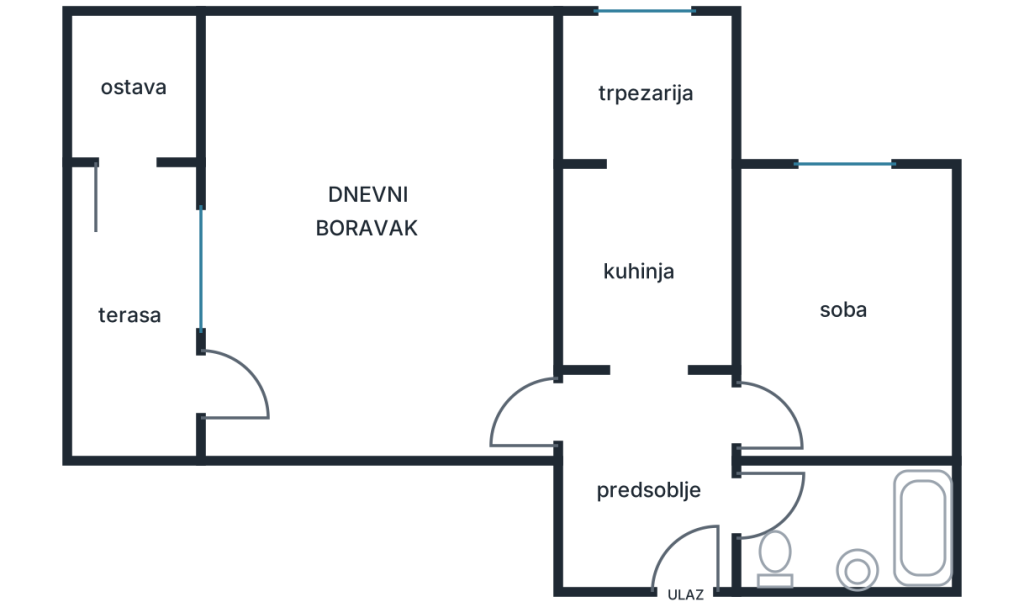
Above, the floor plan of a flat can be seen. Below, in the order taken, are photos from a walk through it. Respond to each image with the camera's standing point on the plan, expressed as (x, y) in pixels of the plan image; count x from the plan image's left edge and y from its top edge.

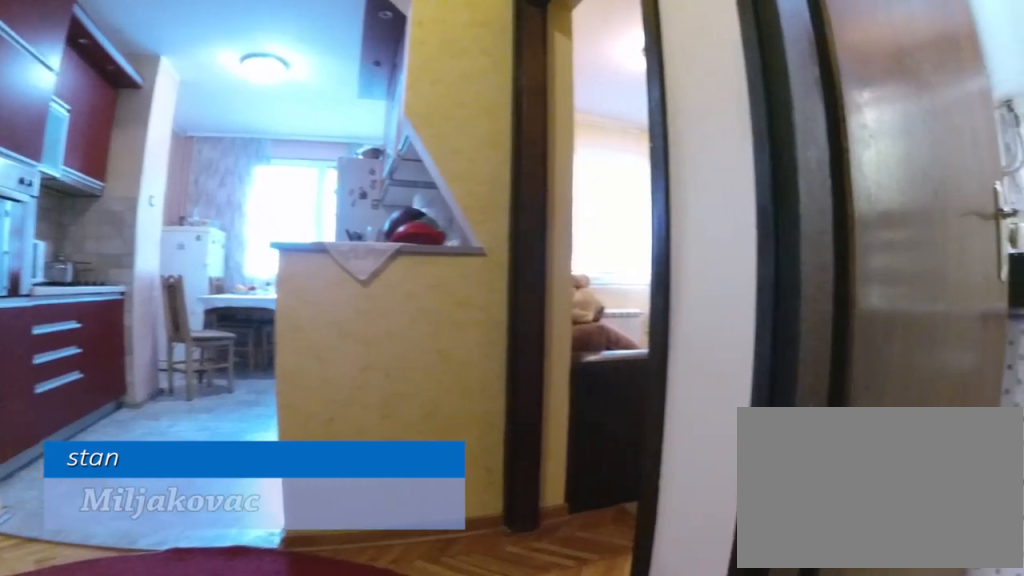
(678, 554)
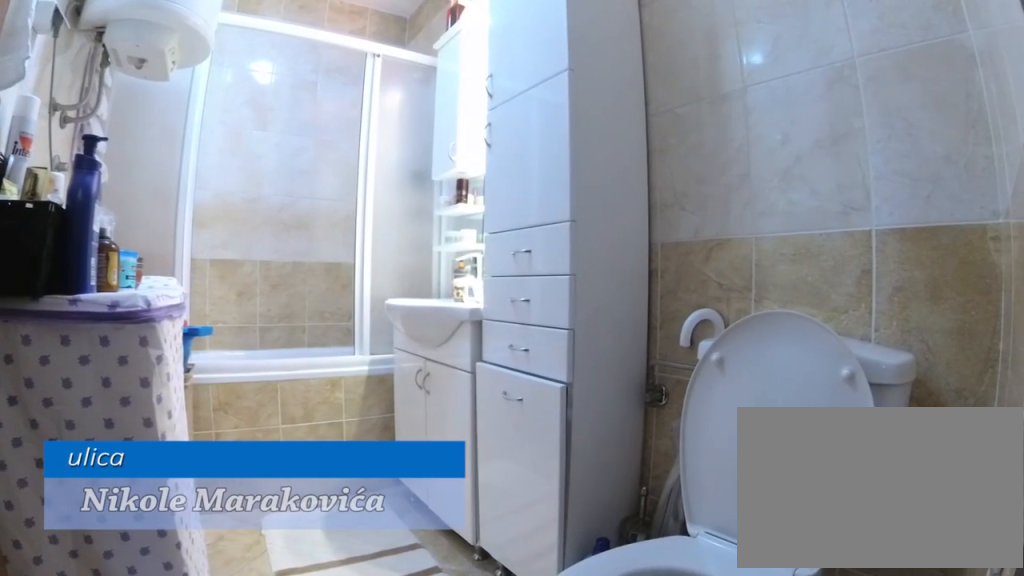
(730, 527)
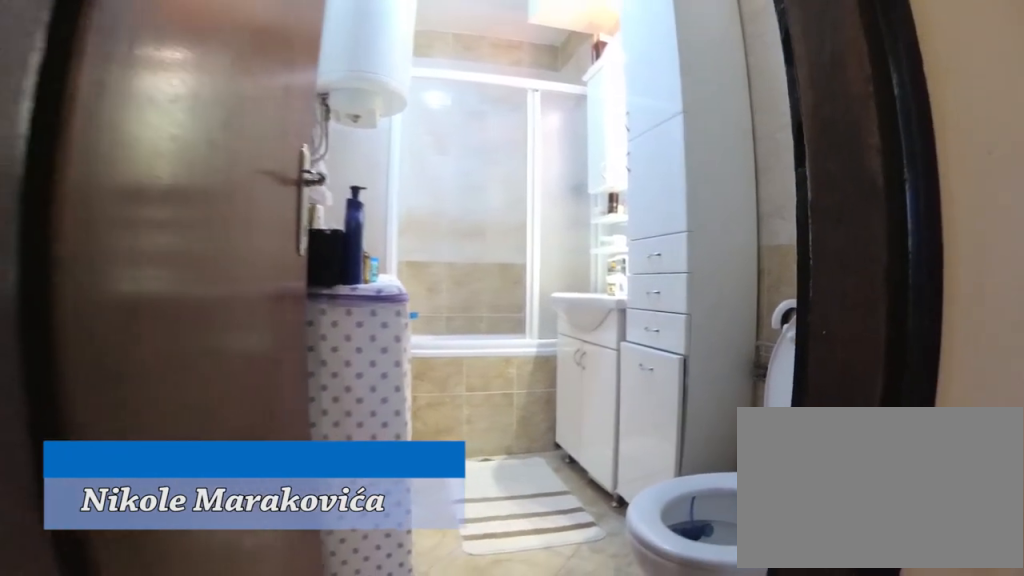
(692, 532)
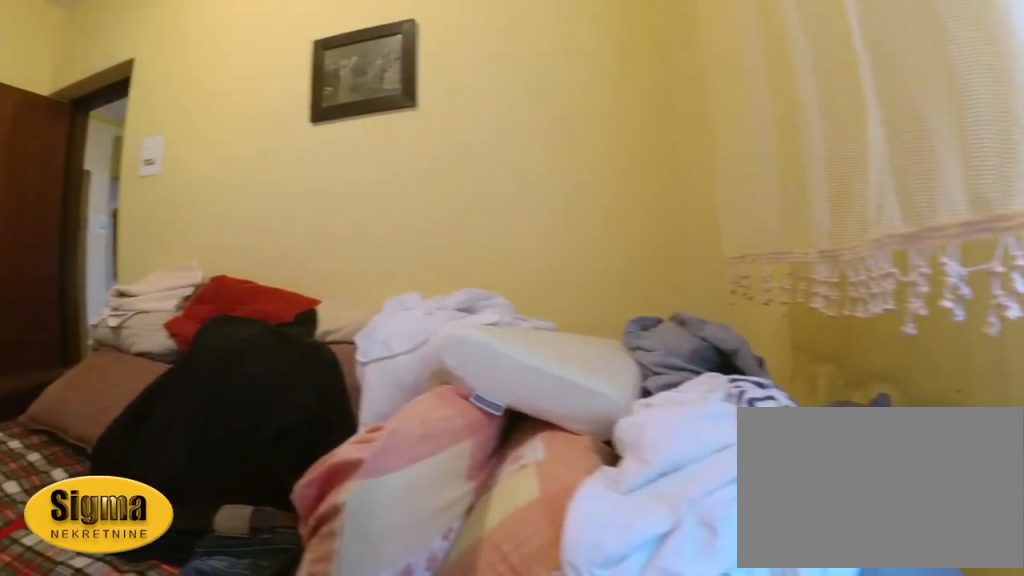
(895, 213)
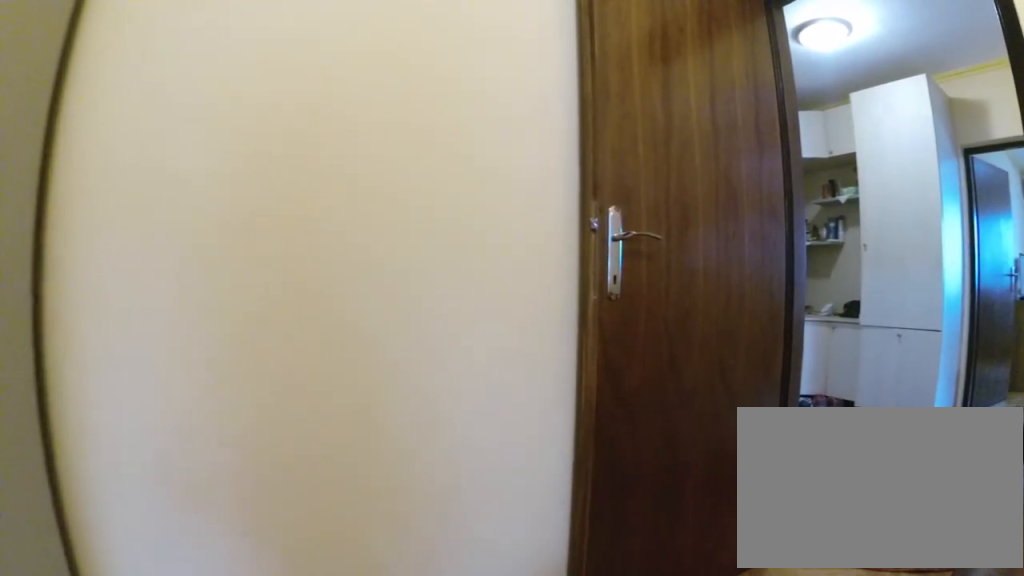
(852, 338)
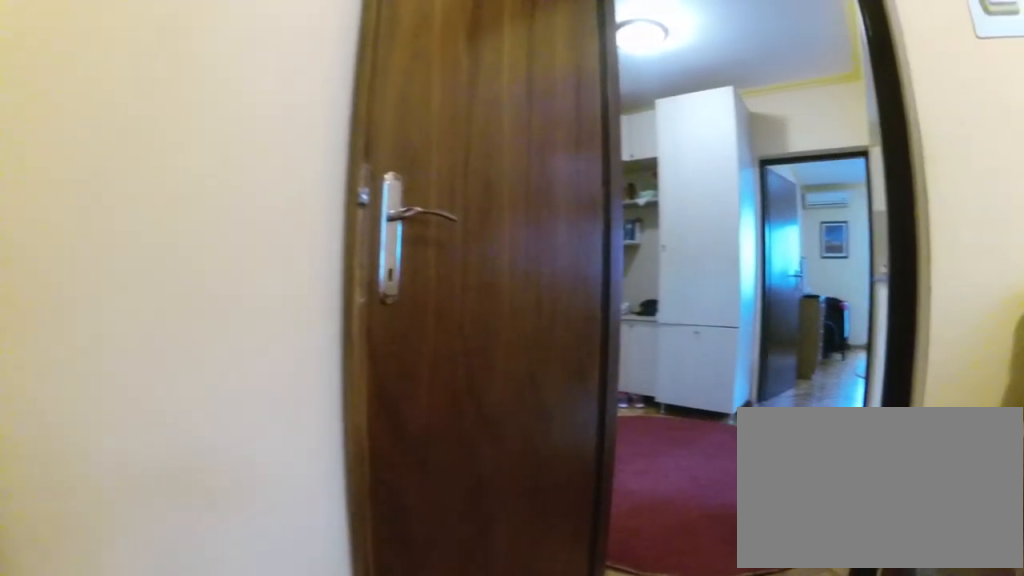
(864, 368)
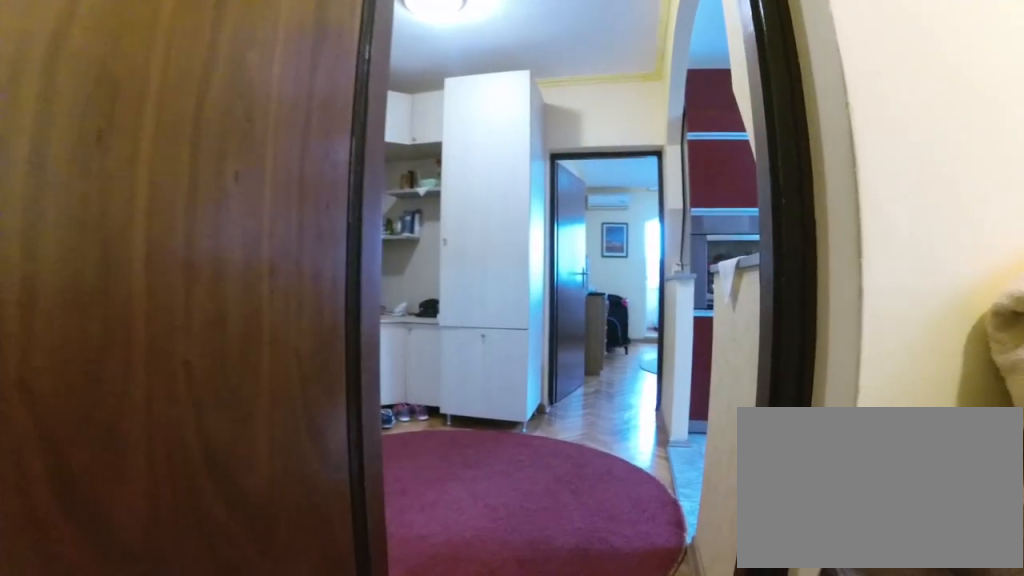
(834, 395)
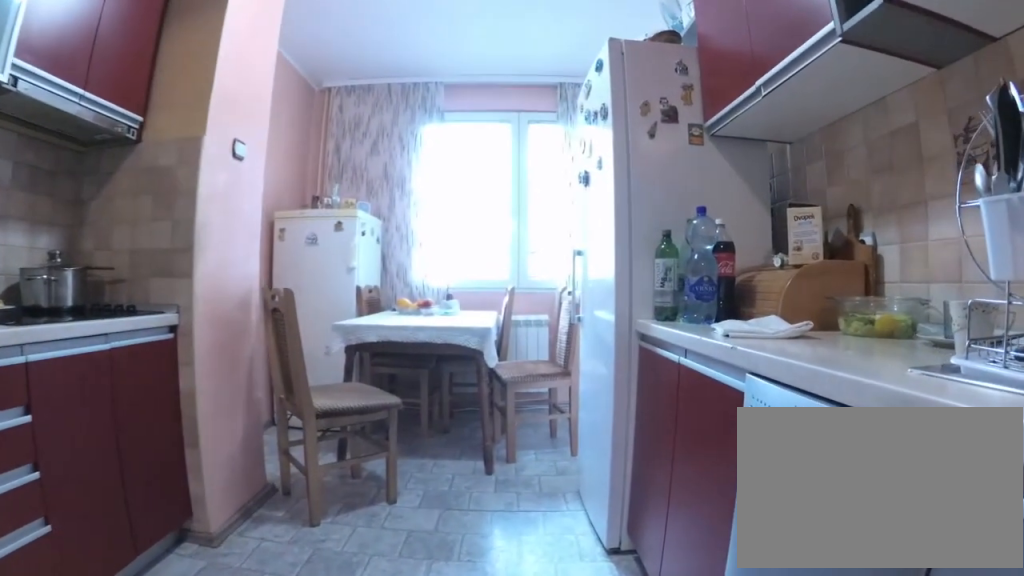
(664, 397)
